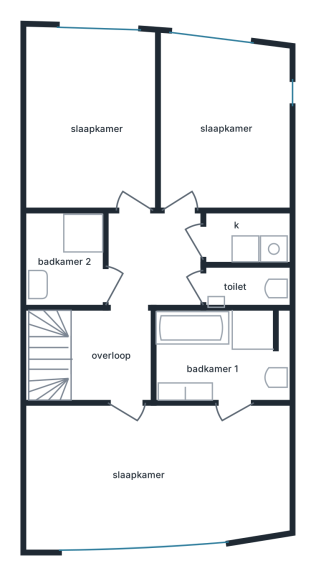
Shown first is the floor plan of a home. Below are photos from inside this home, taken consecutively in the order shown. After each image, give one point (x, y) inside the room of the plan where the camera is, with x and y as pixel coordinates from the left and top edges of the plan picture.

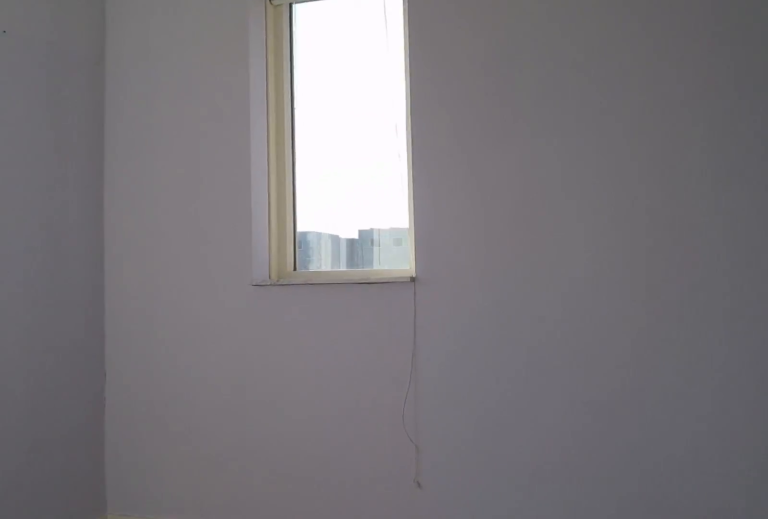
(222, 125)
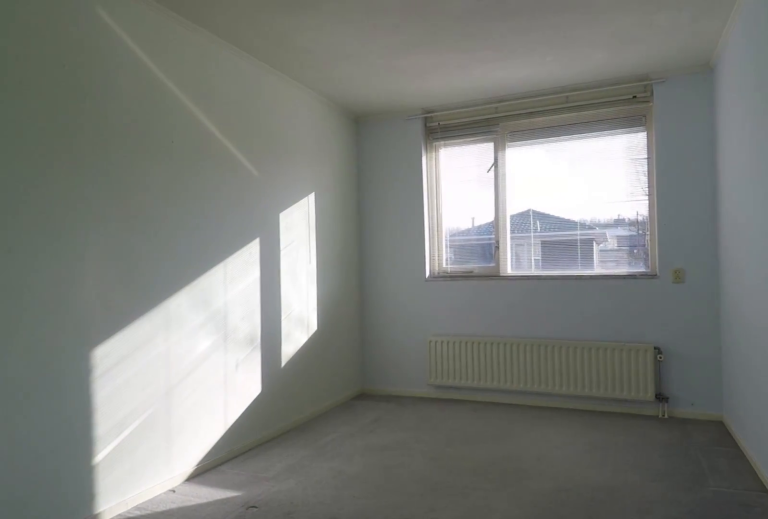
(92, 120)
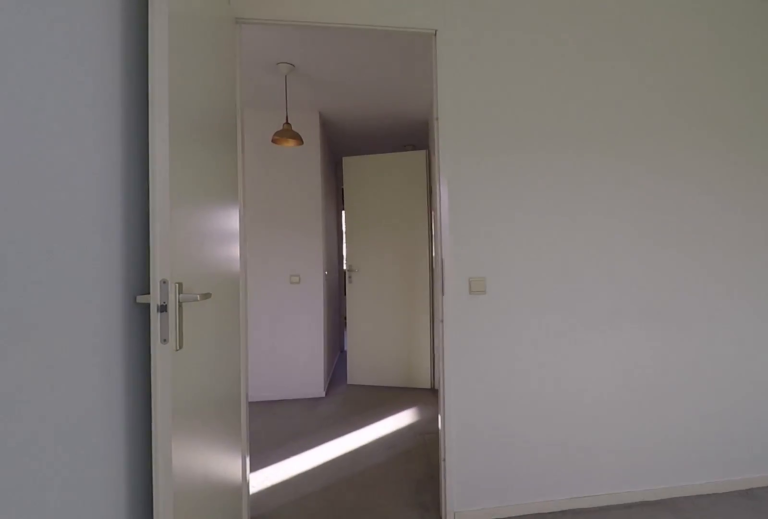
(92, 120)
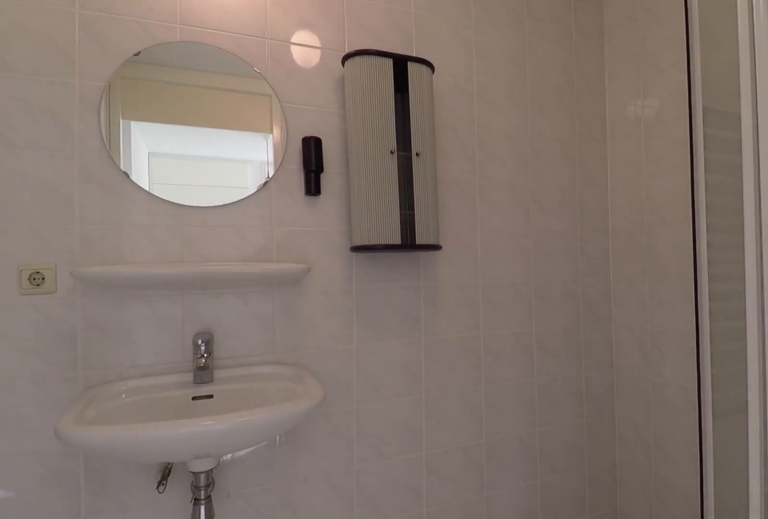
(70, 253)
